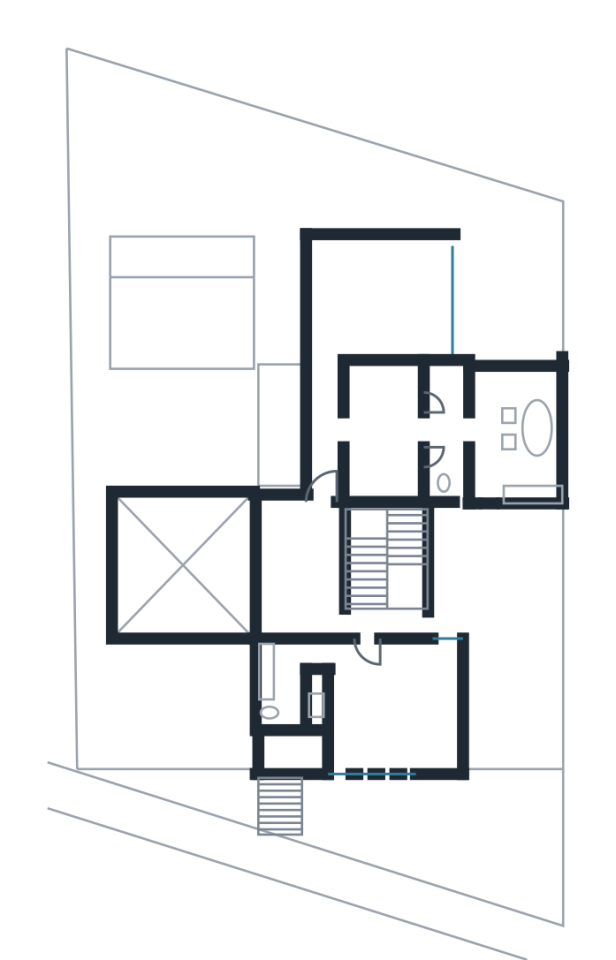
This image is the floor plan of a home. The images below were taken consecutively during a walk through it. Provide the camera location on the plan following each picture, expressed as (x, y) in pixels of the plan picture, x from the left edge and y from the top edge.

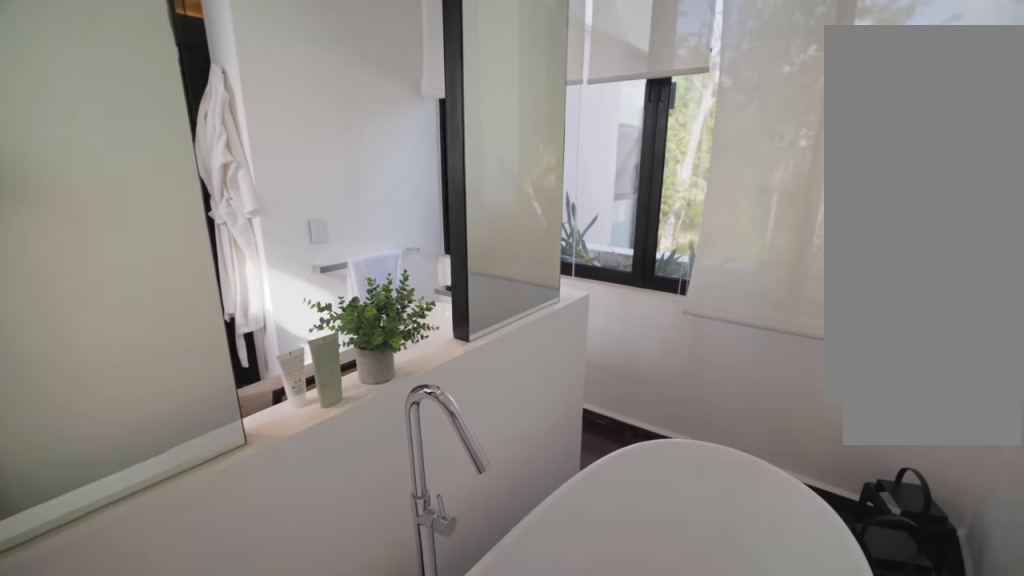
(542, 450)
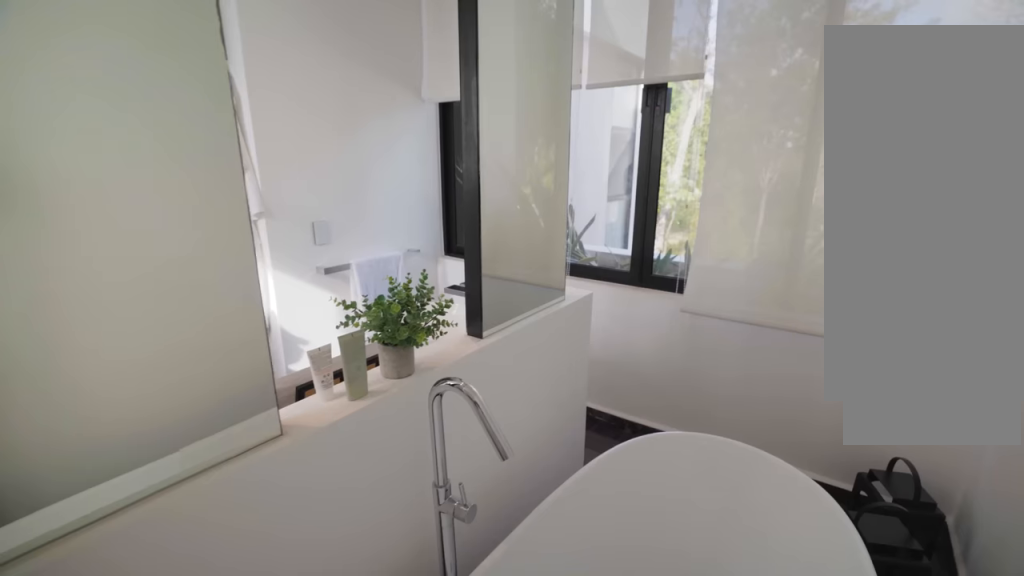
(542, 450)
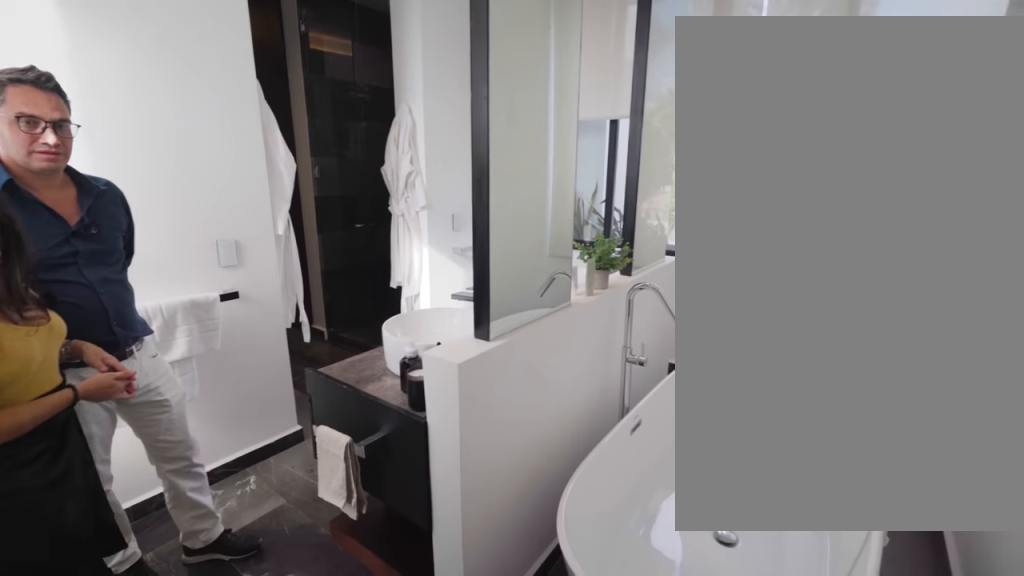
(531, 470)
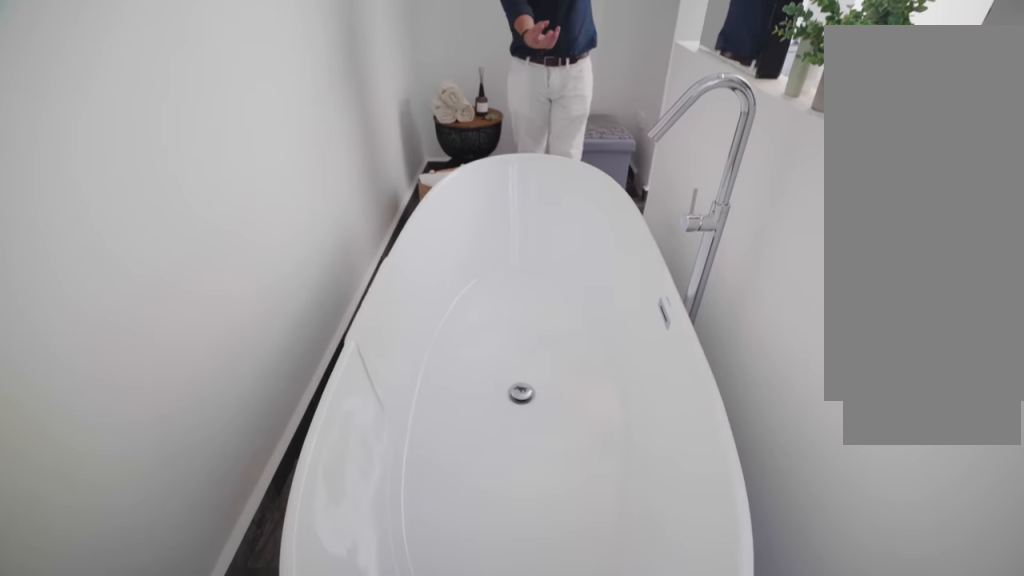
(529, 392)
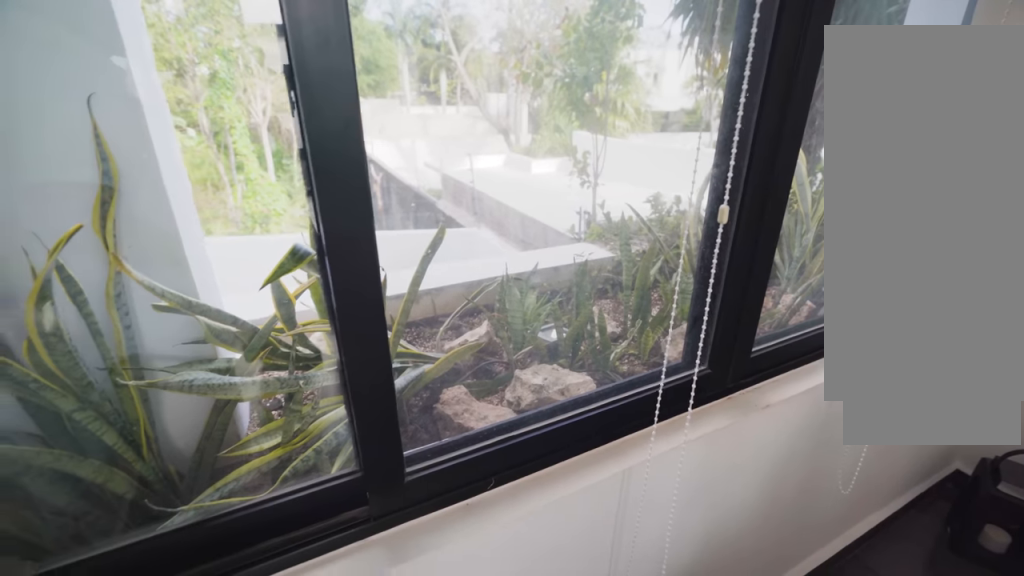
(488, 392)
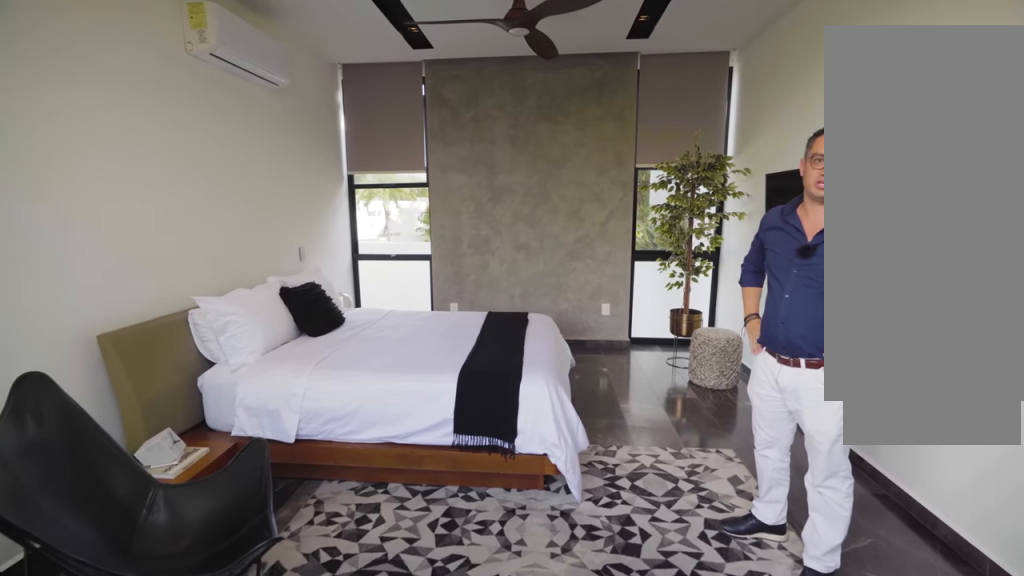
(316, 336)
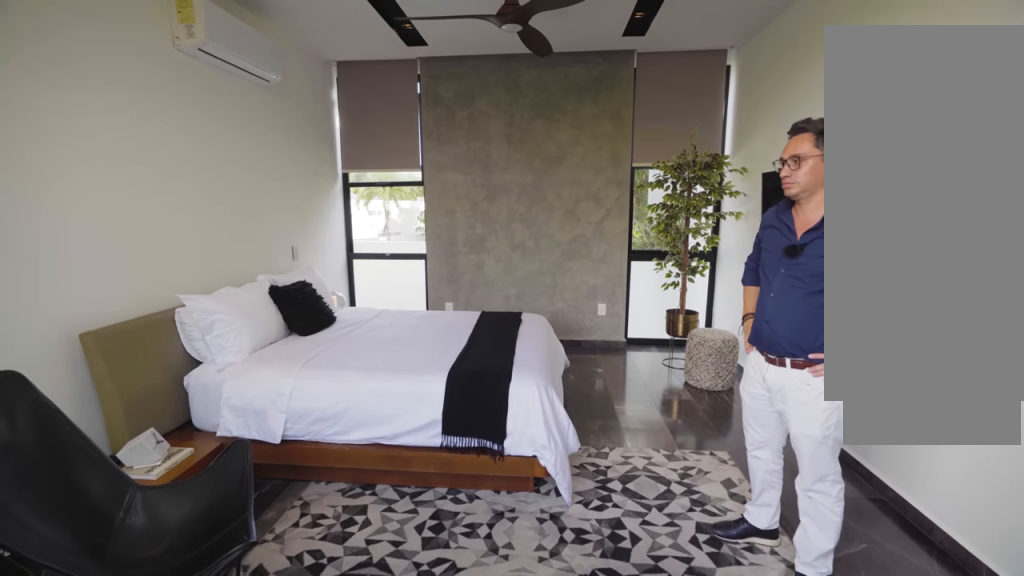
(316, 336)
